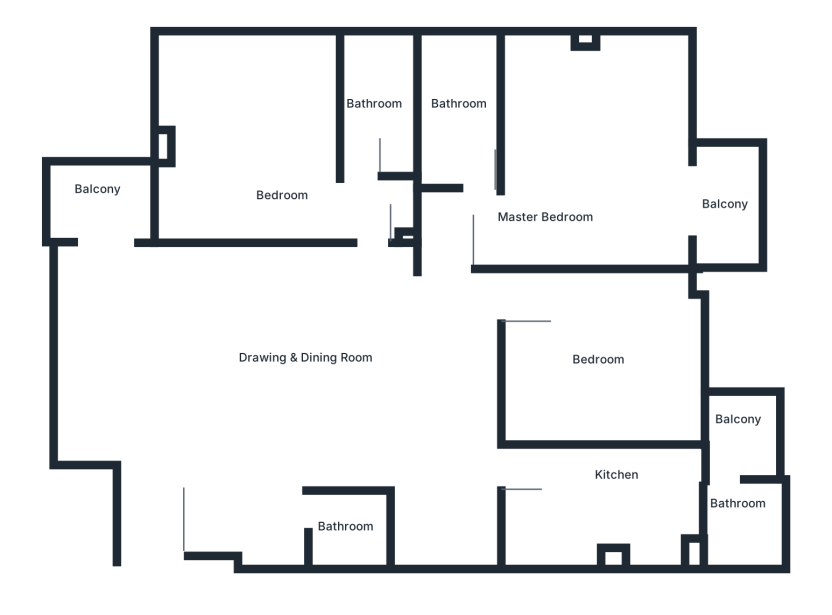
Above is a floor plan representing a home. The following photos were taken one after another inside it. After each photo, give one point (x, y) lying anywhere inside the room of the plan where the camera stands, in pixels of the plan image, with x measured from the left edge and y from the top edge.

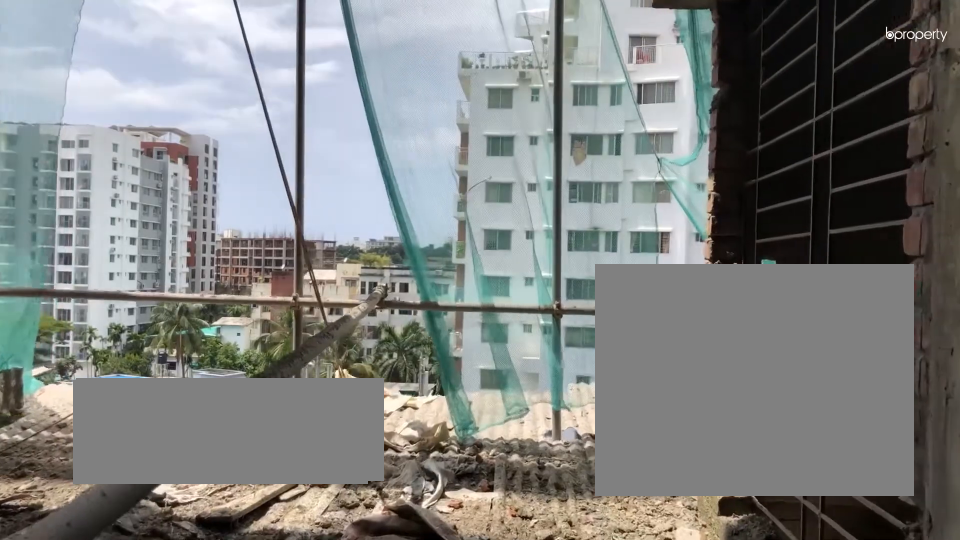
(105, 198)
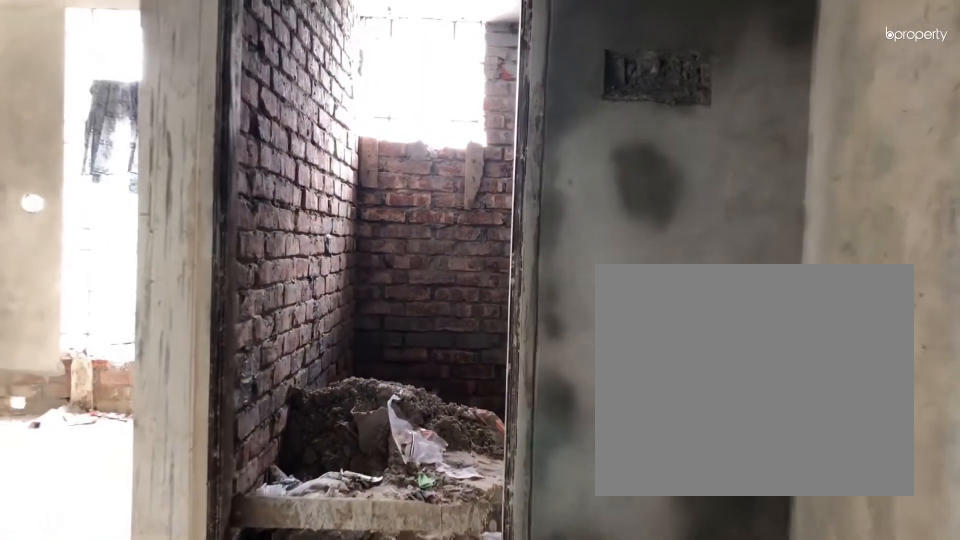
(376, 219)
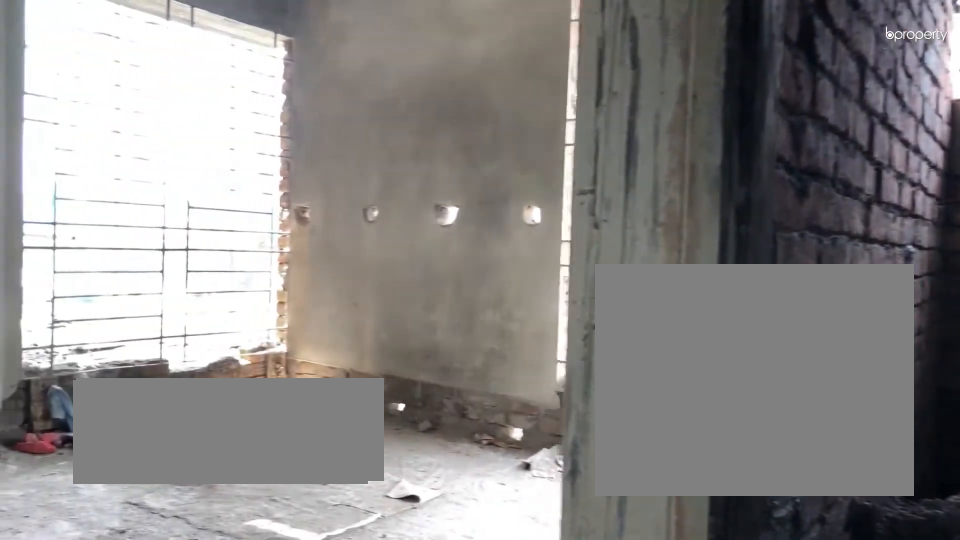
(266, 156)
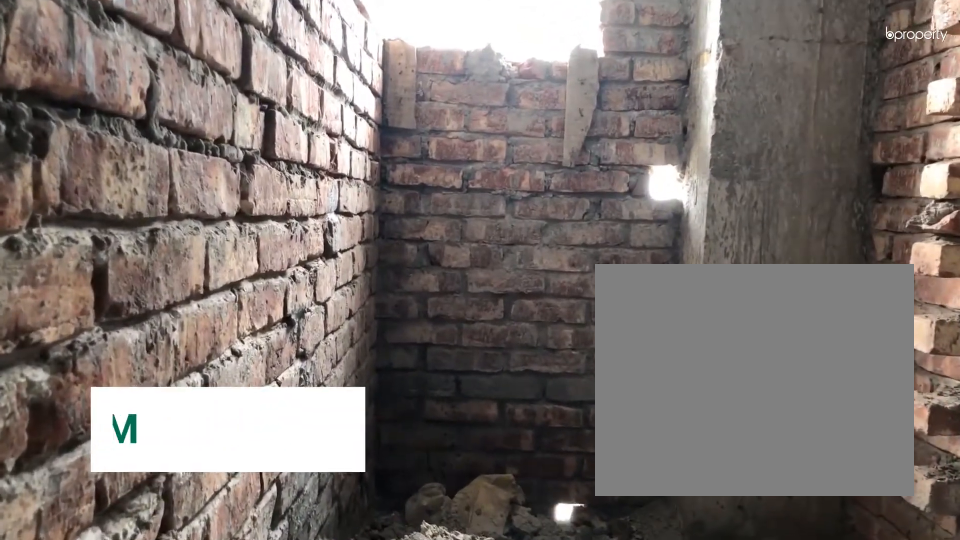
(379, 107)
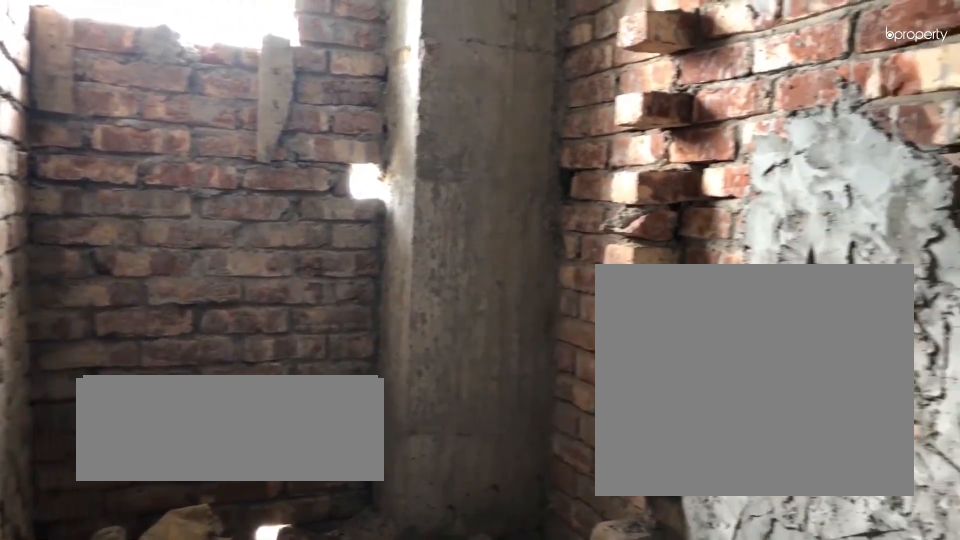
(379, 107)
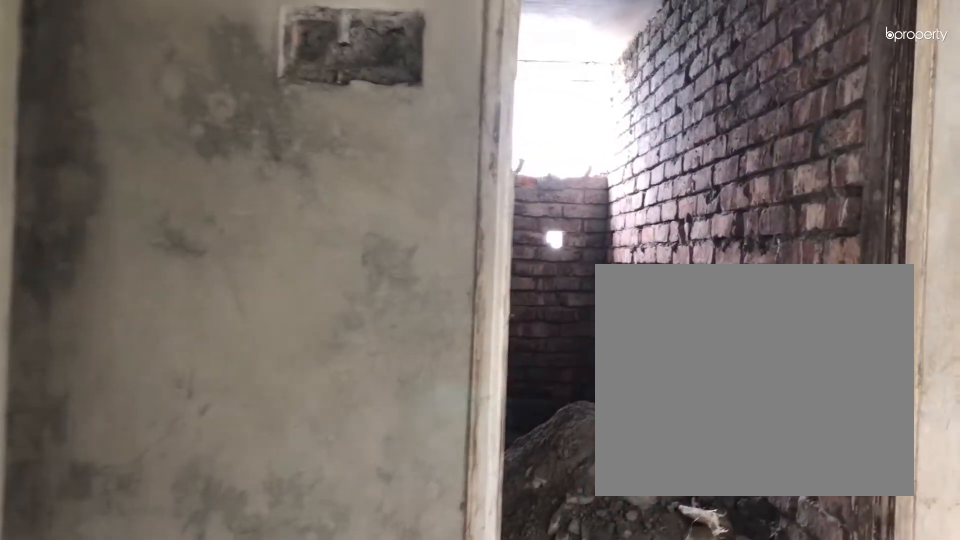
(553, 166)
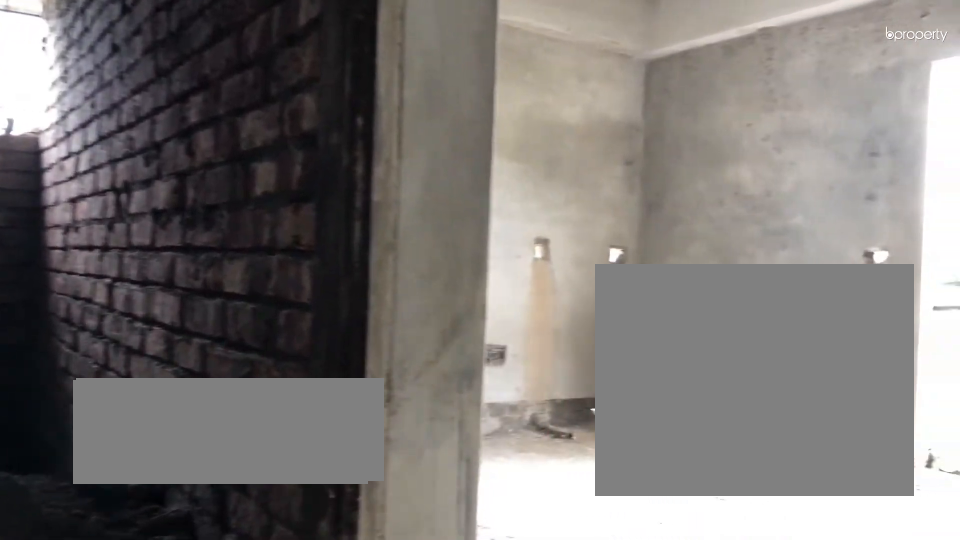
(553, 166)
